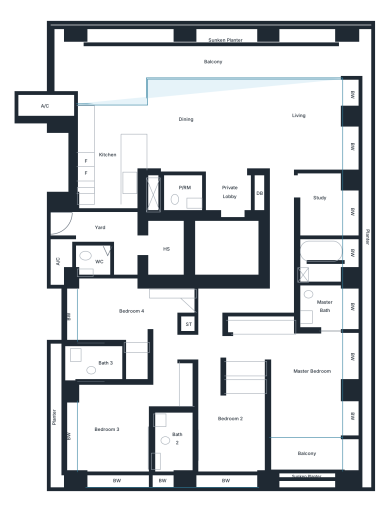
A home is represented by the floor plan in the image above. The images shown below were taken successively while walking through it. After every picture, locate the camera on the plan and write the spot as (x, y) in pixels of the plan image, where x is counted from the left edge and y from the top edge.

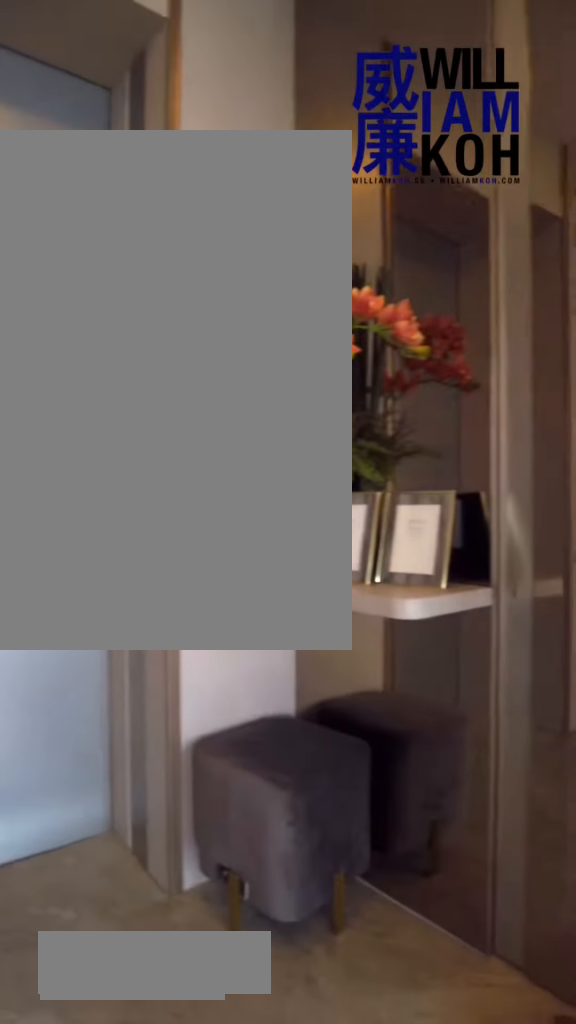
(233, 193)
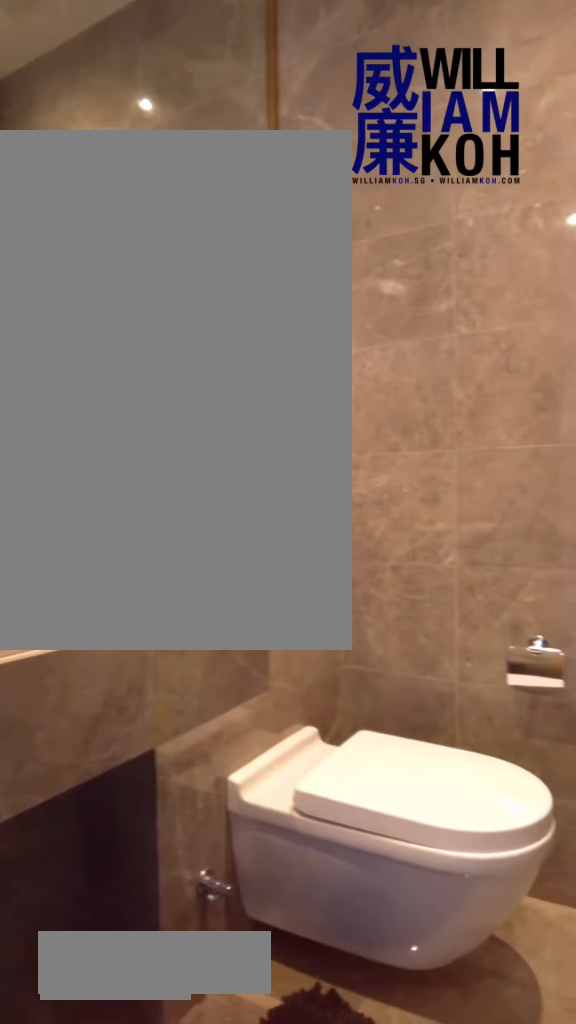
(186, 192)
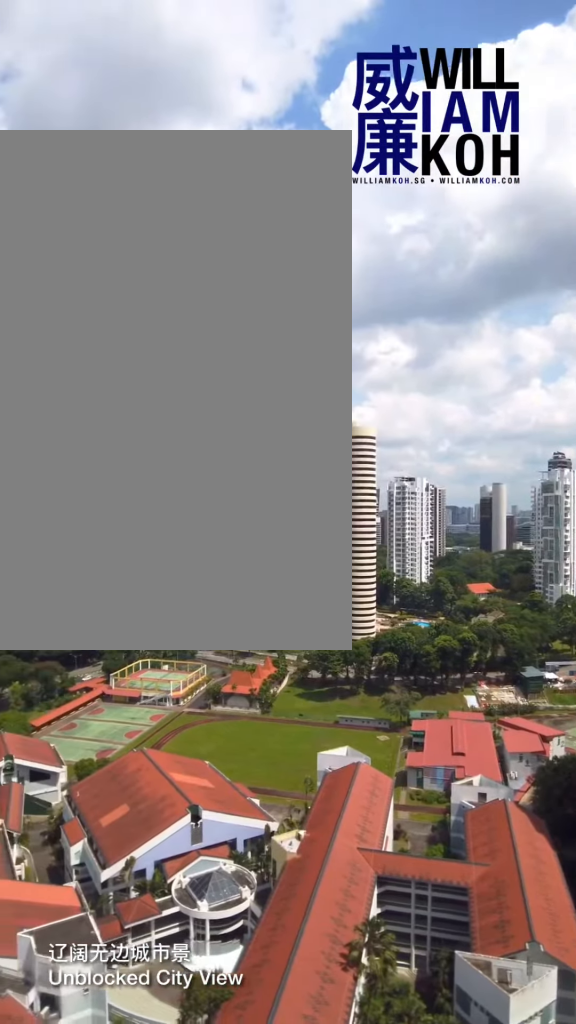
(135, 48)
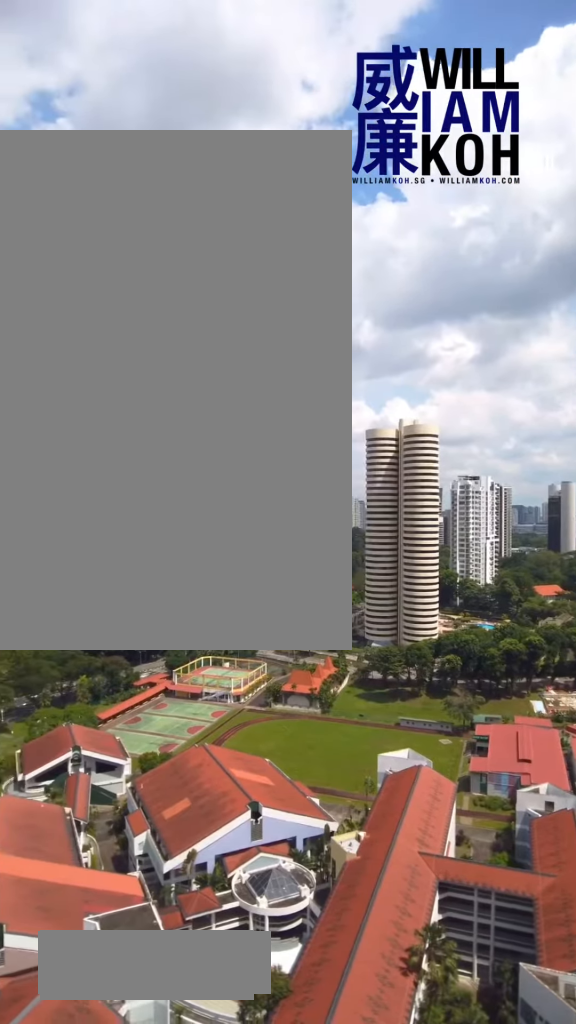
(135, 48)
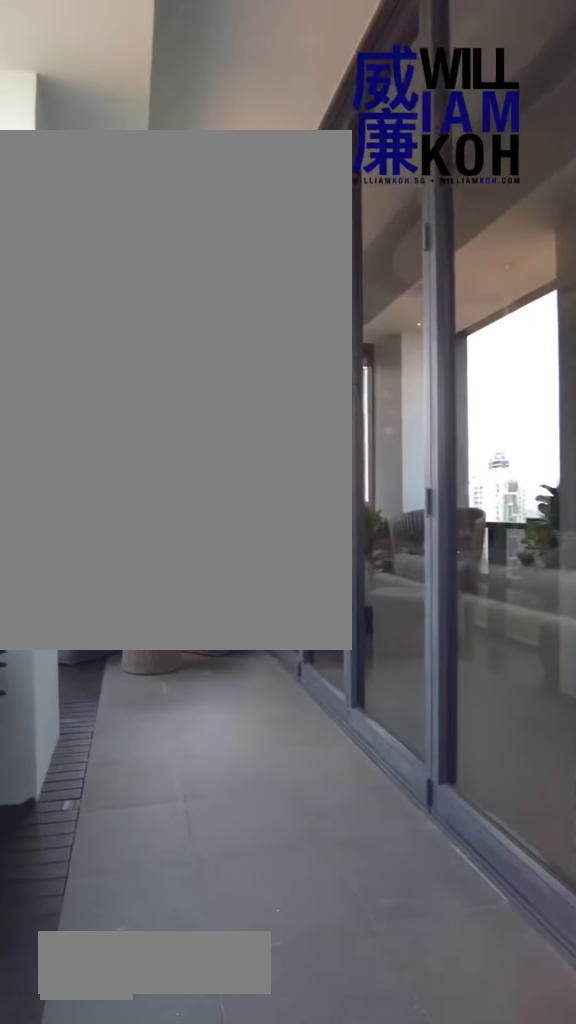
(161, 60)
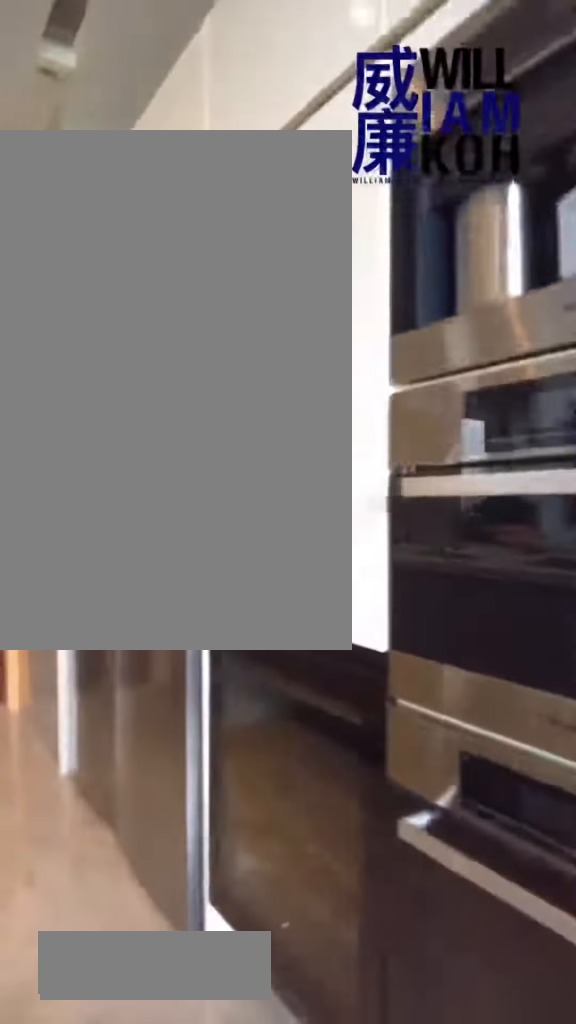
(122, 117)
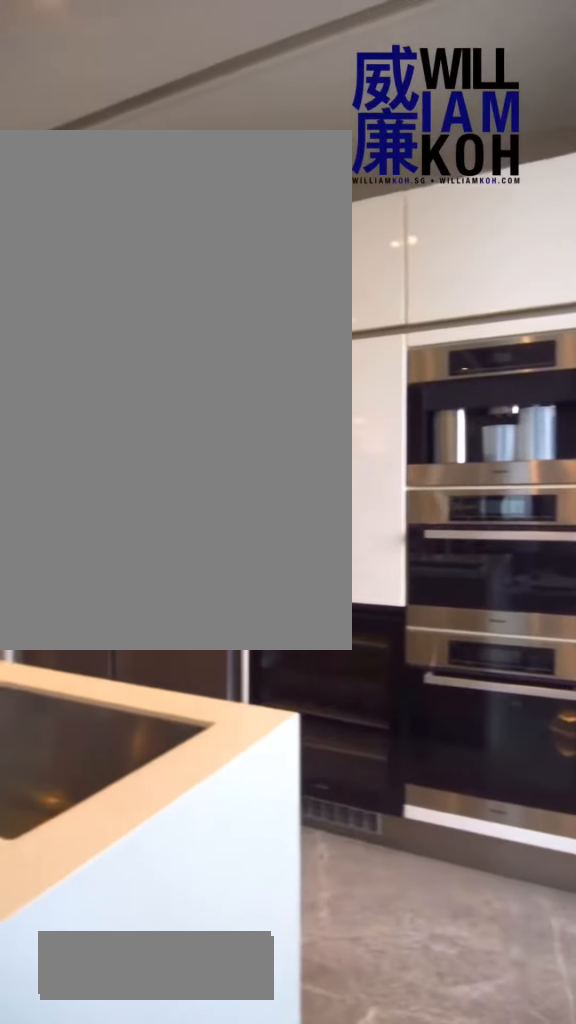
(136, 120)
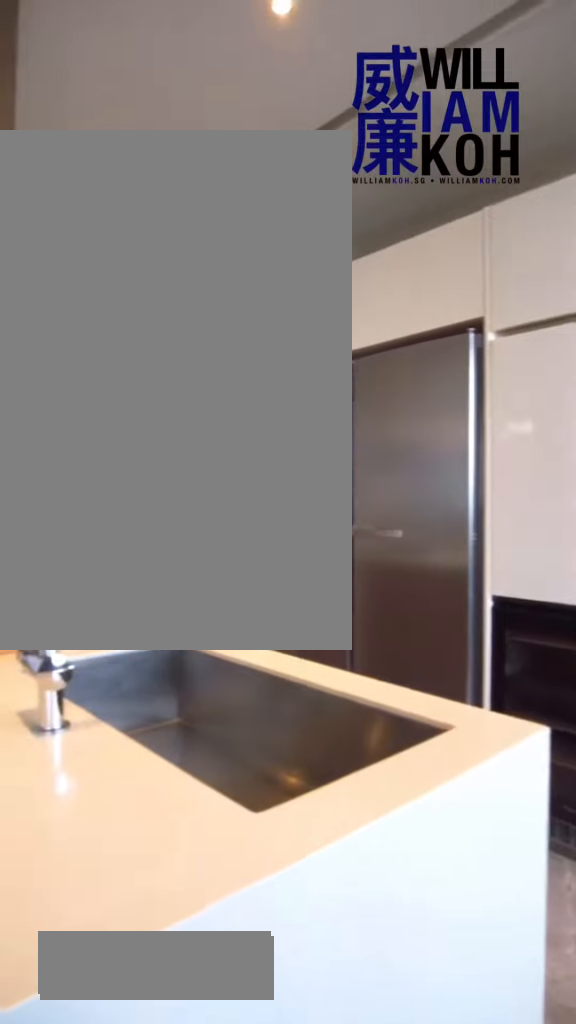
(136, 120)
